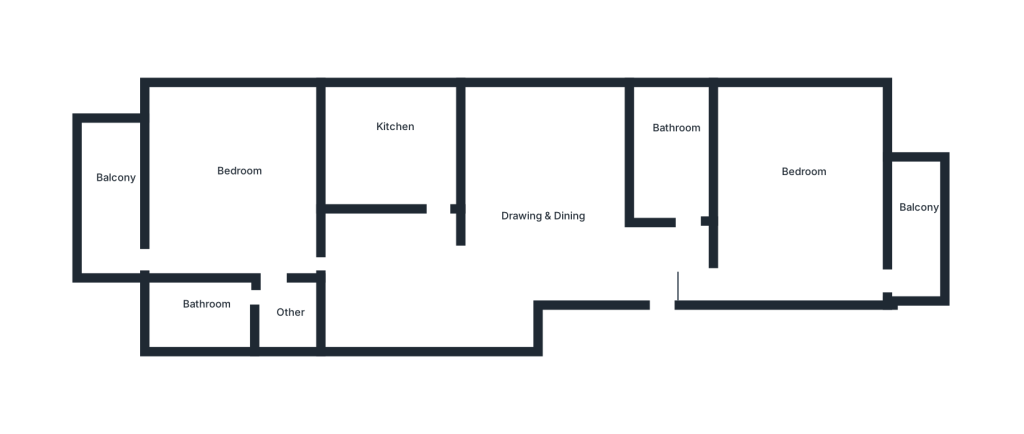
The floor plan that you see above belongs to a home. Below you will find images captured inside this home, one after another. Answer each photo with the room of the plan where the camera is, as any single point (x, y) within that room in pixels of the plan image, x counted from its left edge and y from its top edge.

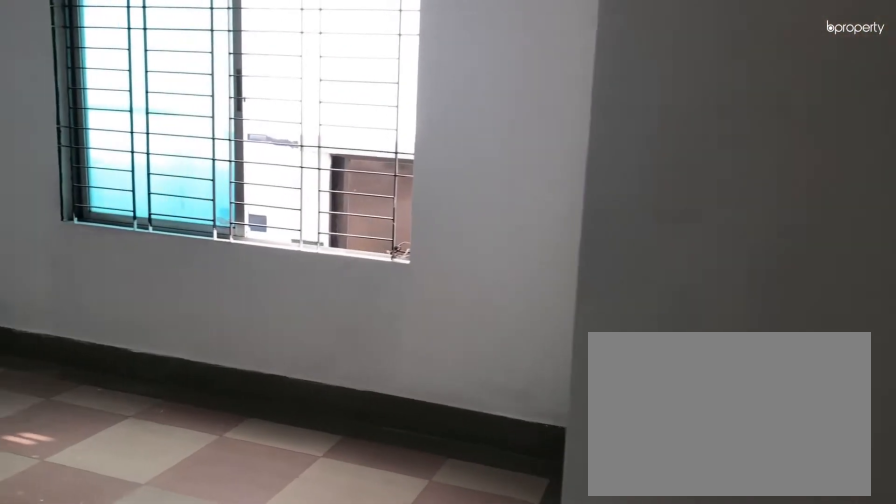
(655, 263)
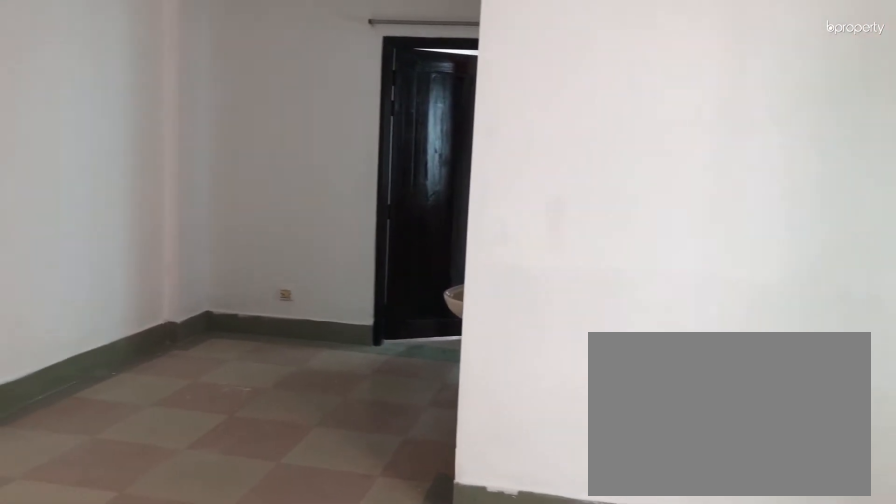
(534, 202)
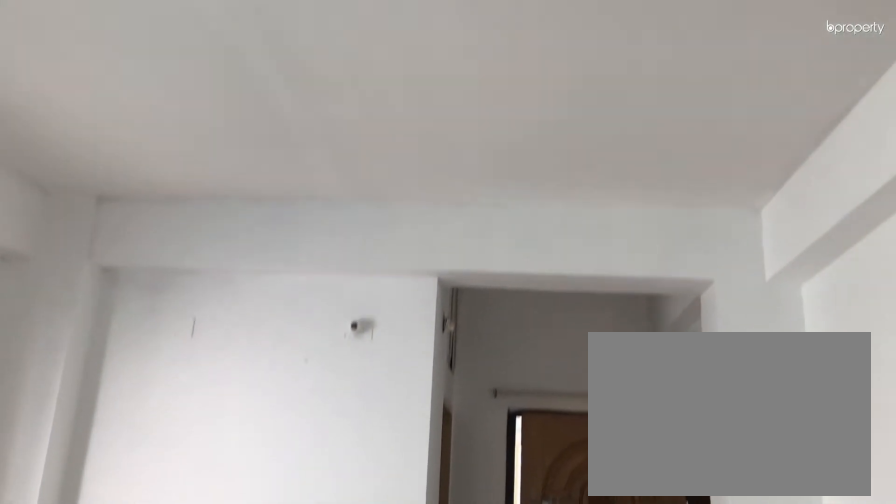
(534, 202)
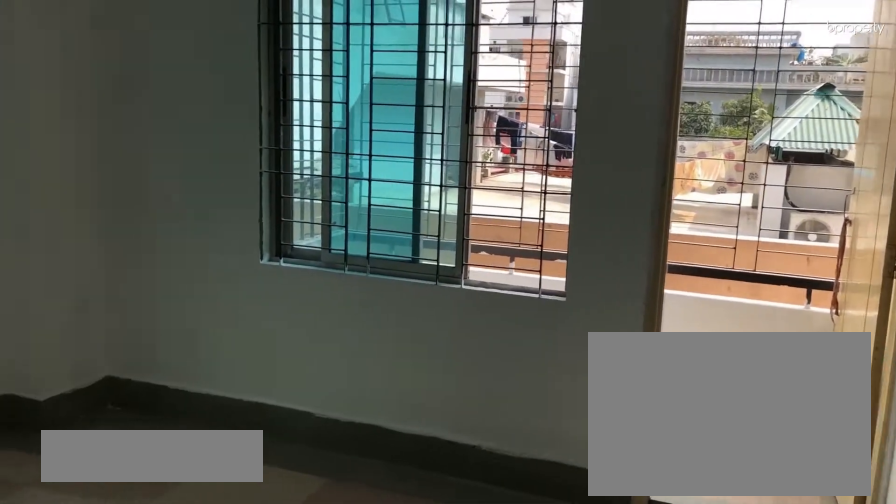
(808, 188)
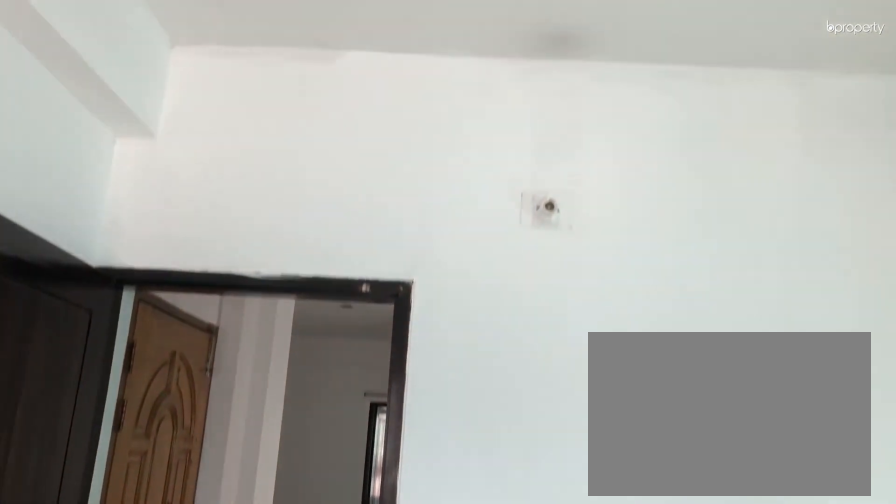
(808, 188)
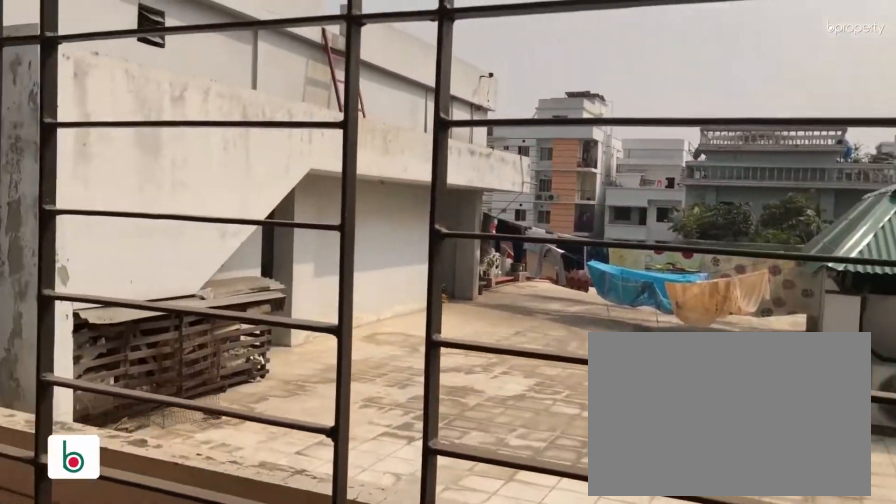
(920, 214)
